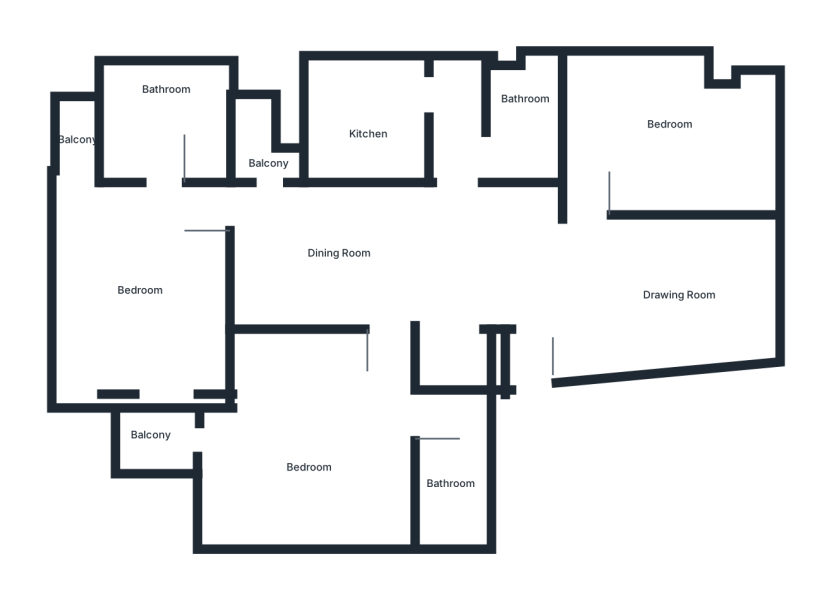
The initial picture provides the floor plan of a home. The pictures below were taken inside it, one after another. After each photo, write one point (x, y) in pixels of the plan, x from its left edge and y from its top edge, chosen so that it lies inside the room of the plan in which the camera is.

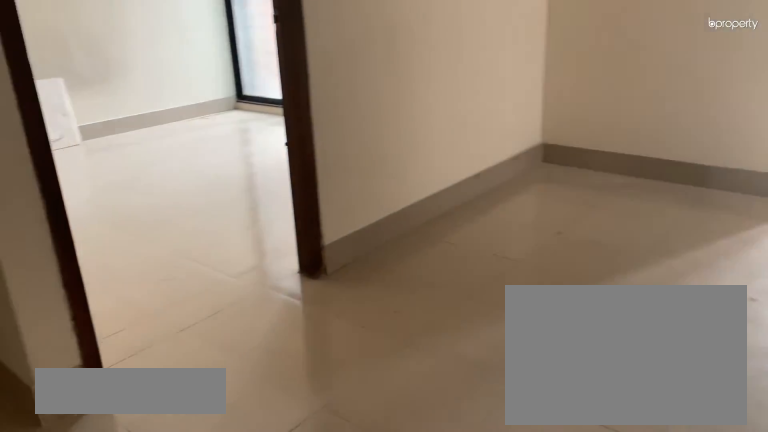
(414, 256)
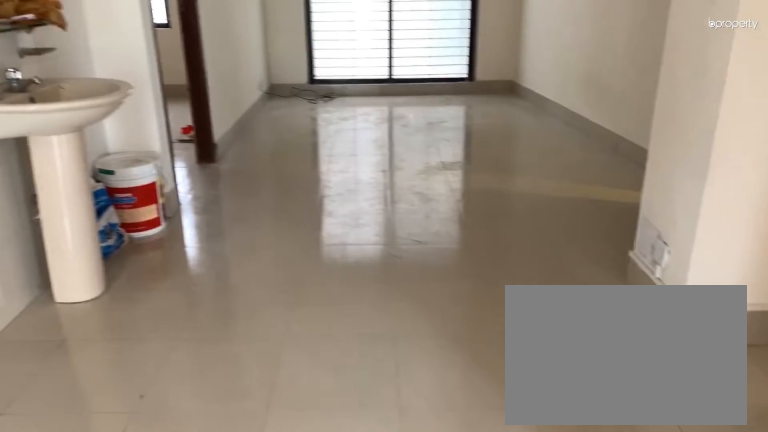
(414, 256)
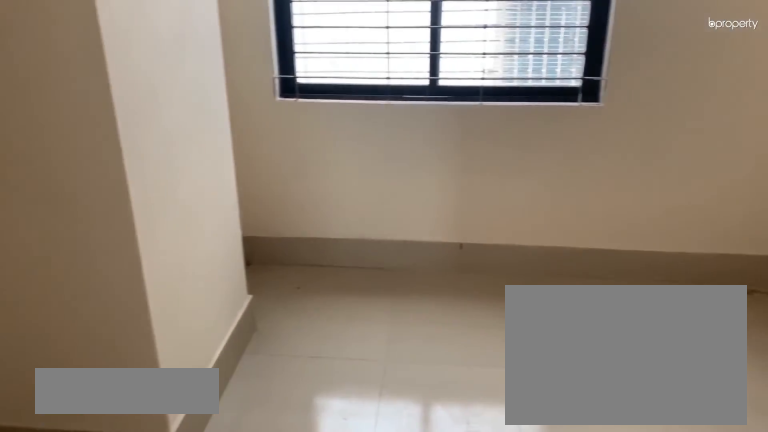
(676, 128)
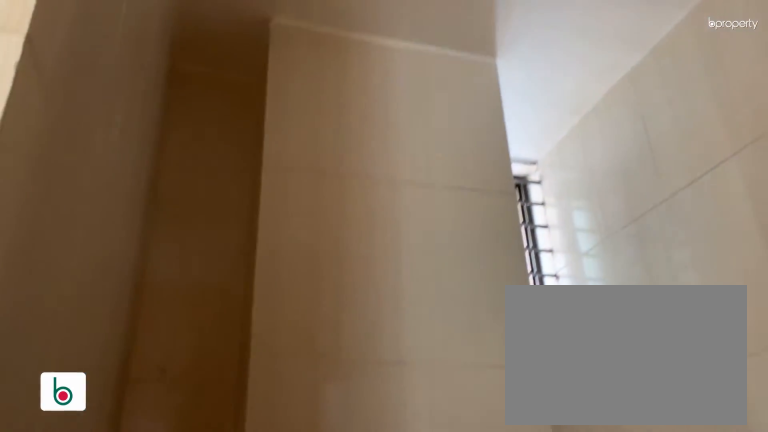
(519, 141)
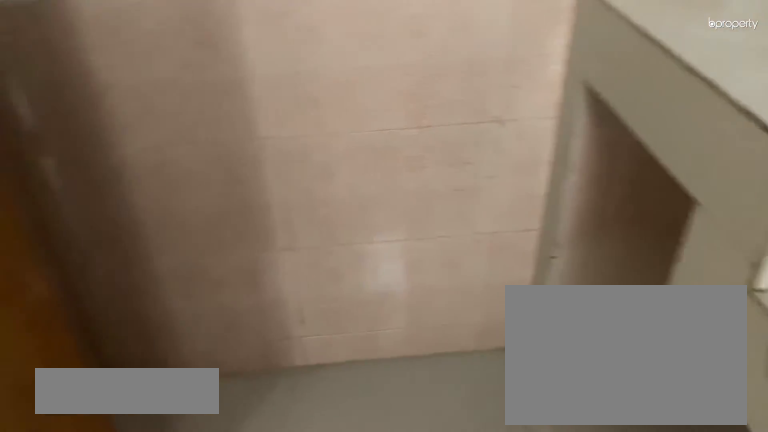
(372, 123)
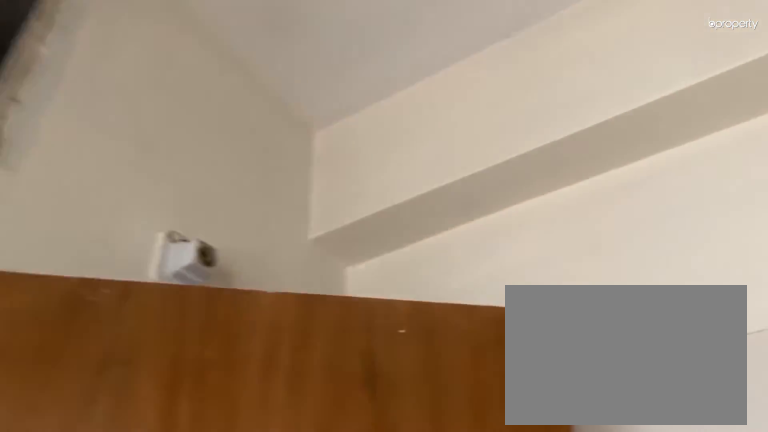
(375, 119)
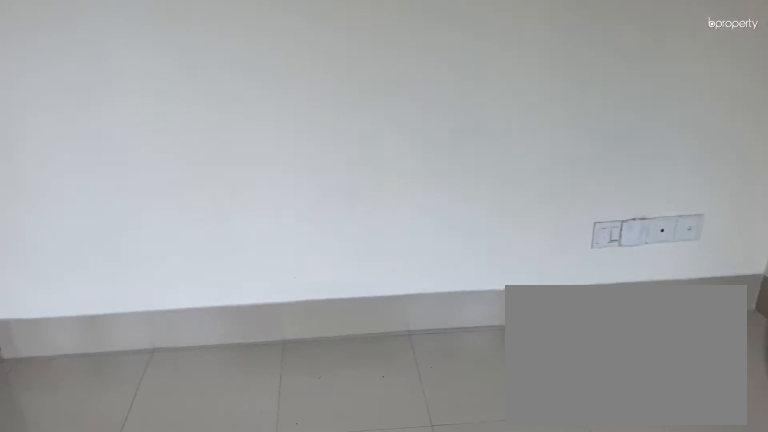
(157, 298)
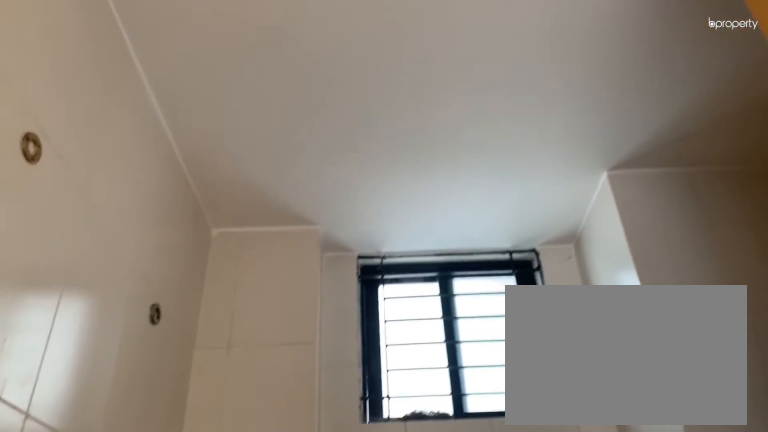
(165, 123)
